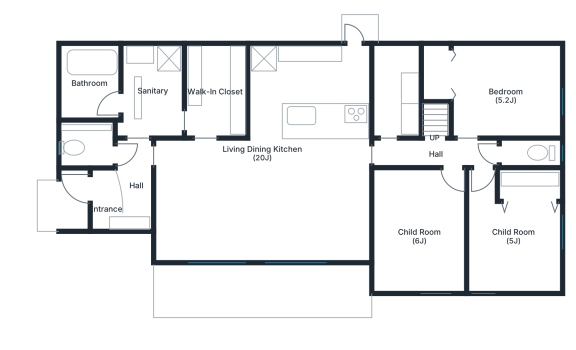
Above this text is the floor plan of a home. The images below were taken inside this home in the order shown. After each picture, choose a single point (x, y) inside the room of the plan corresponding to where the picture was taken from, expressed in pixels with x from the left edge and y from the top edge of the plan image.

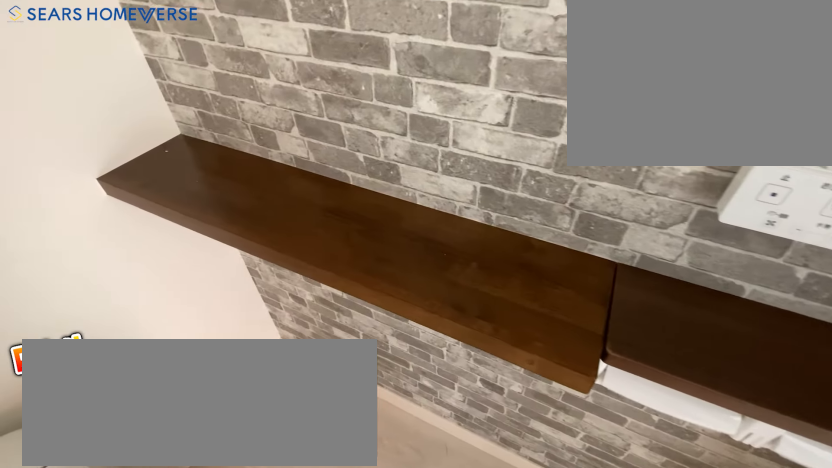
(92, 148)
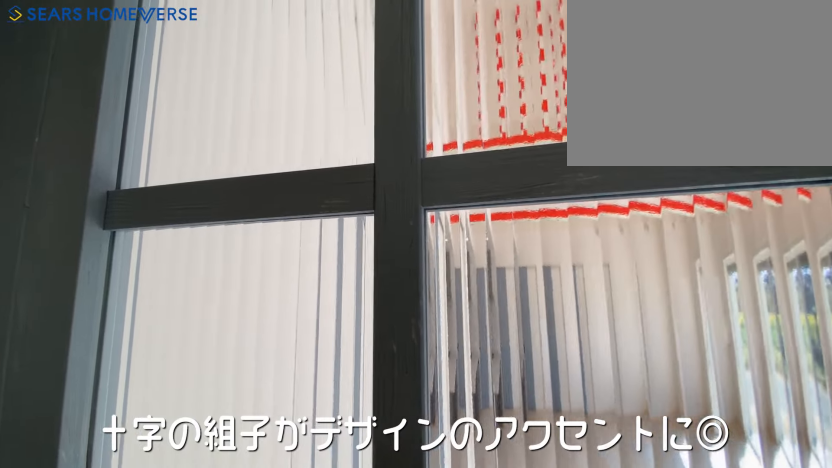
(263, 199)
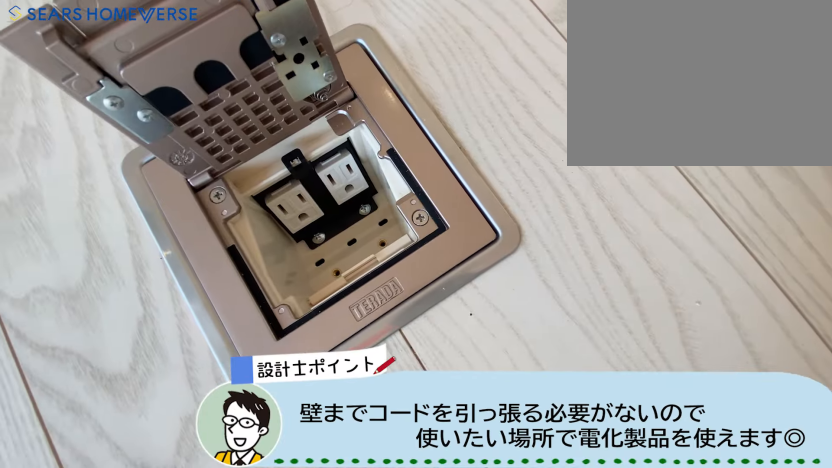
(264, 199)
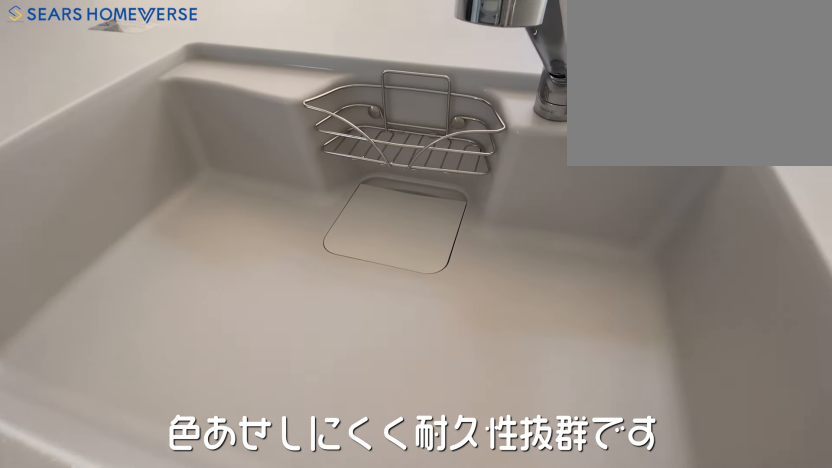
(317, 85)
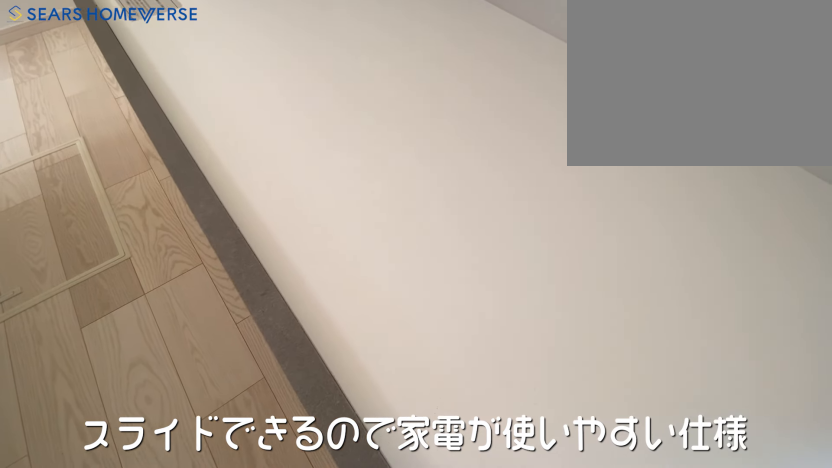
(317, 85)
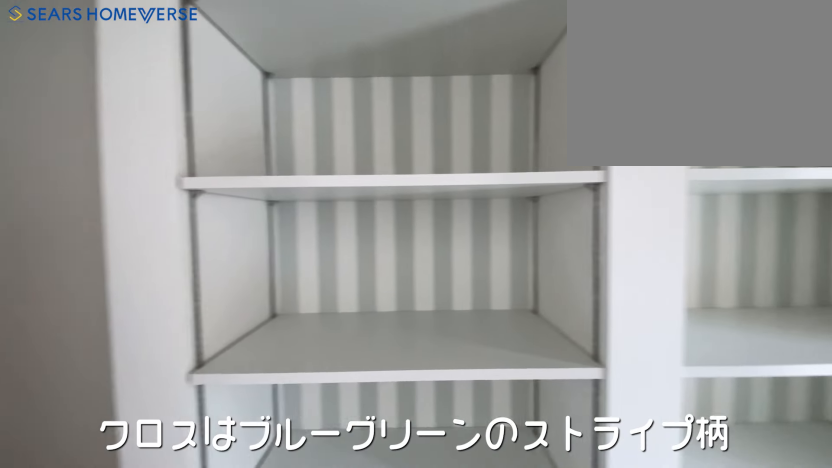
(395, 90)
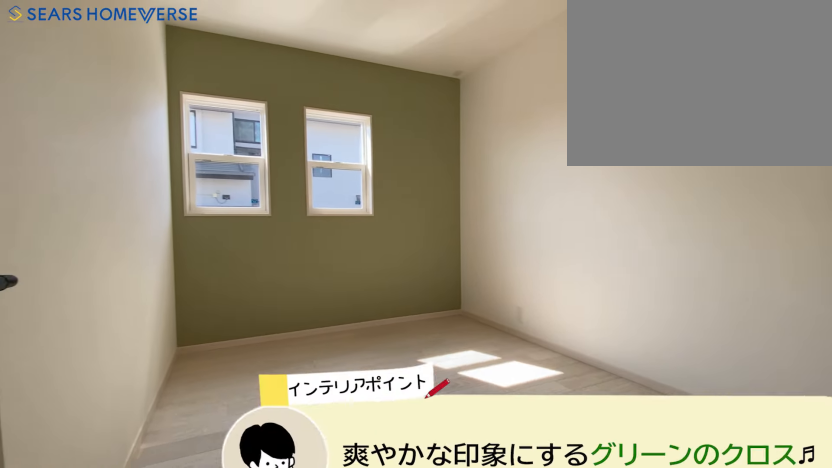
(419, 231)
